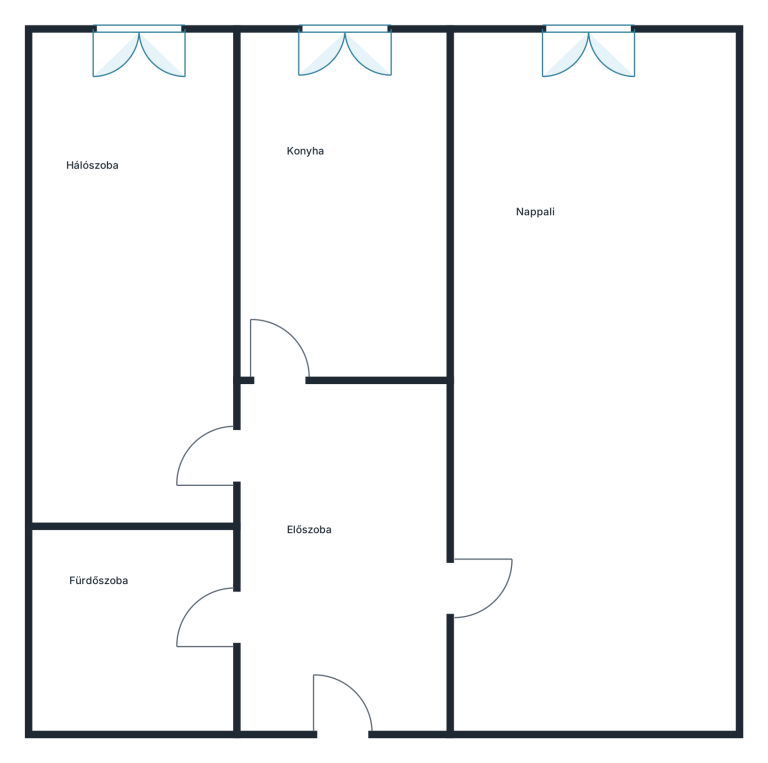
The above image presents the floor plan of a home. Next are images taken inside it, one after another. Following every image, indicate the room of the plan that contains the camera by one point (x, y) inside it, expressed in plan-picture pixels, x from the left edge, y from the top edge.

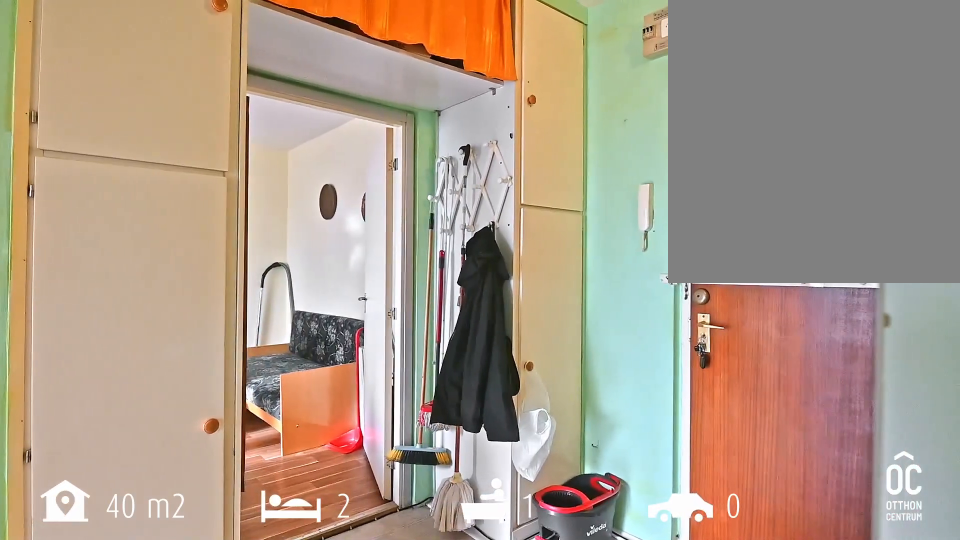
(345, 551)
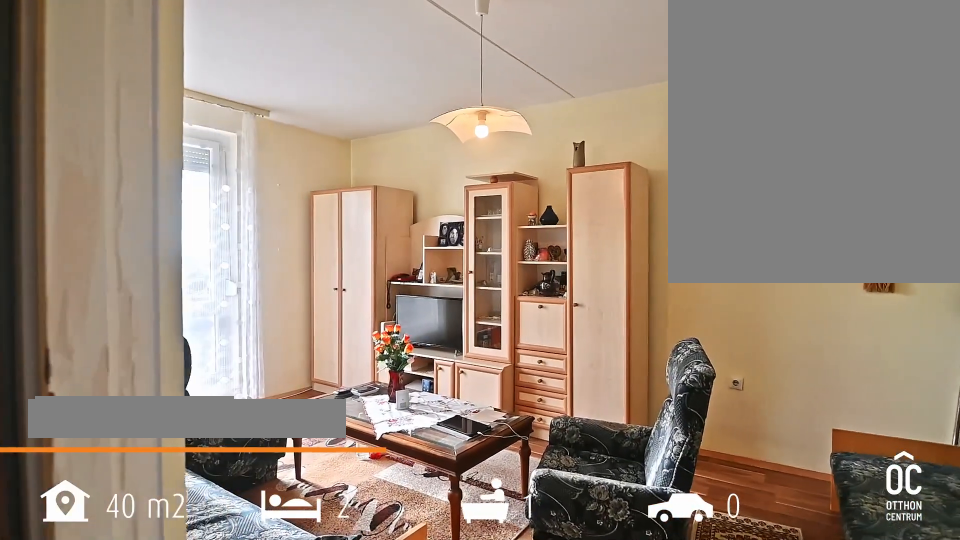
(591, 395)
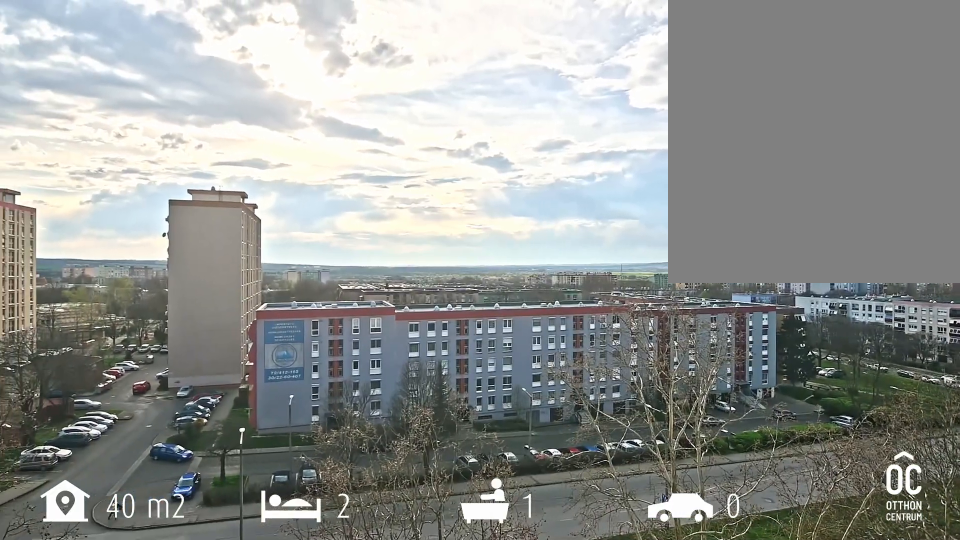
(591, 395)
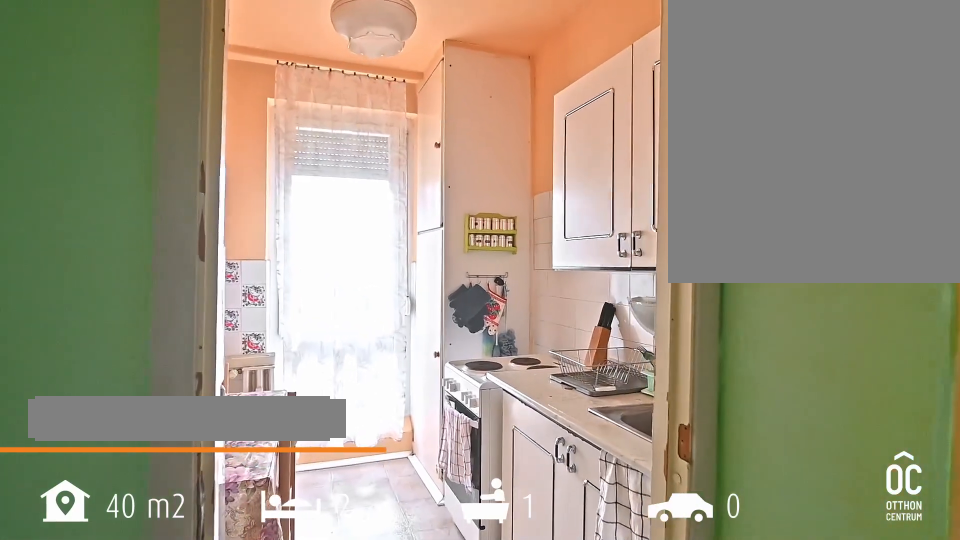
(345, 211)
